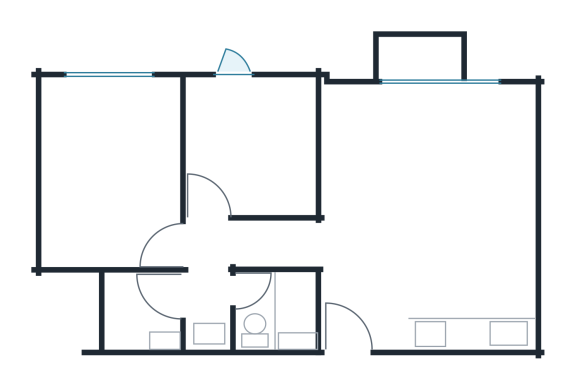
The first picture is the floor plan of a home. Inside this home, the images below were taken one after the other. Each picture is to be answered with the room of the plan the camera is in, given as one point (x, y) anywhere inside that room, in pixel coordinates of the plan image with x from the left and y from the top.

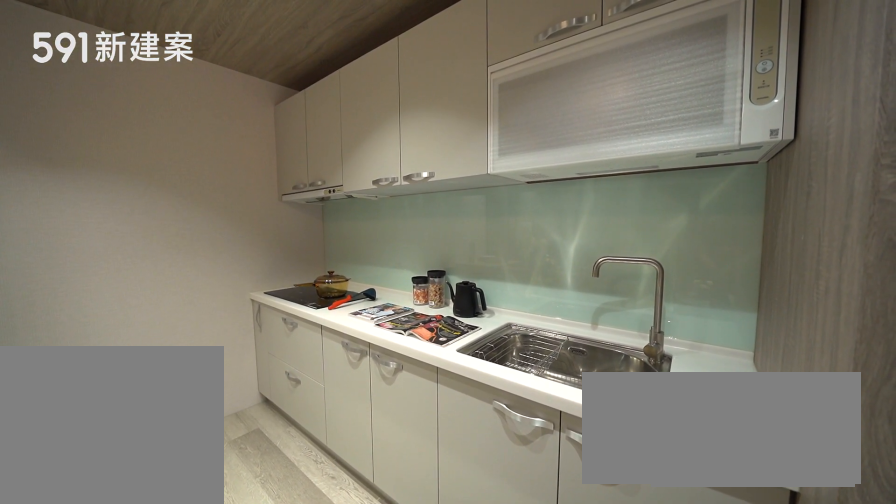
(475, 315)
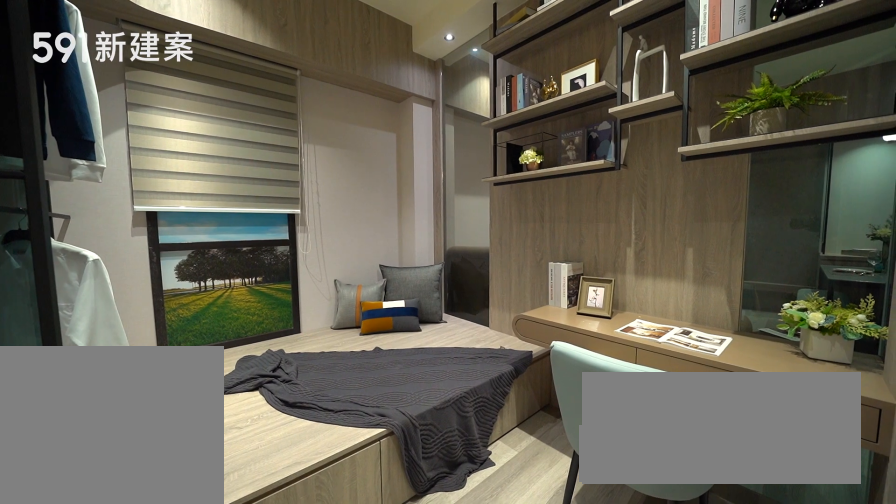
(255, 142)
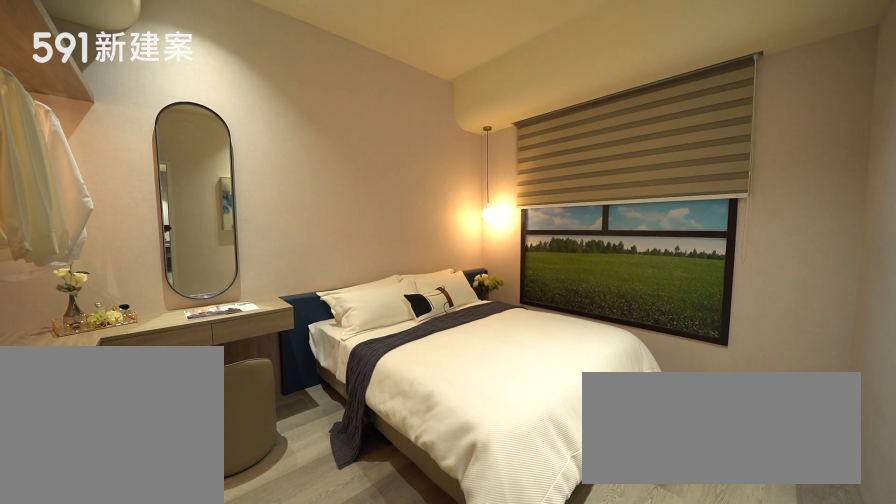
(108, 170)
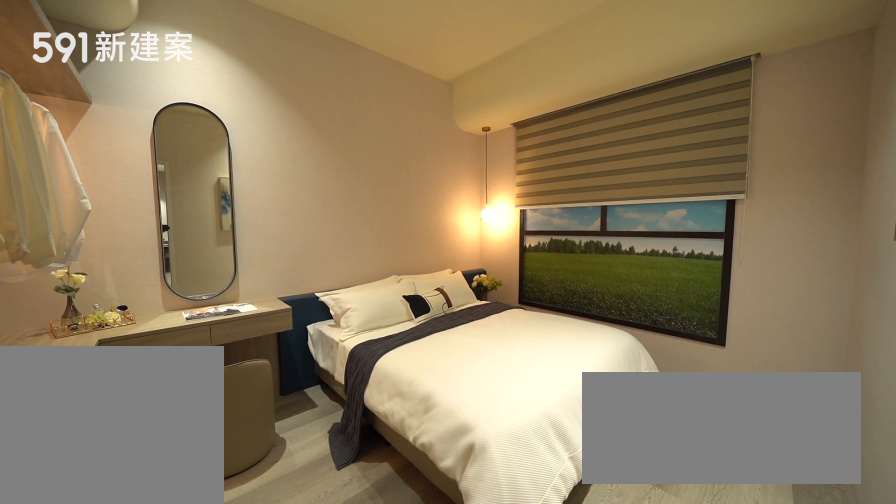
(108, 170)
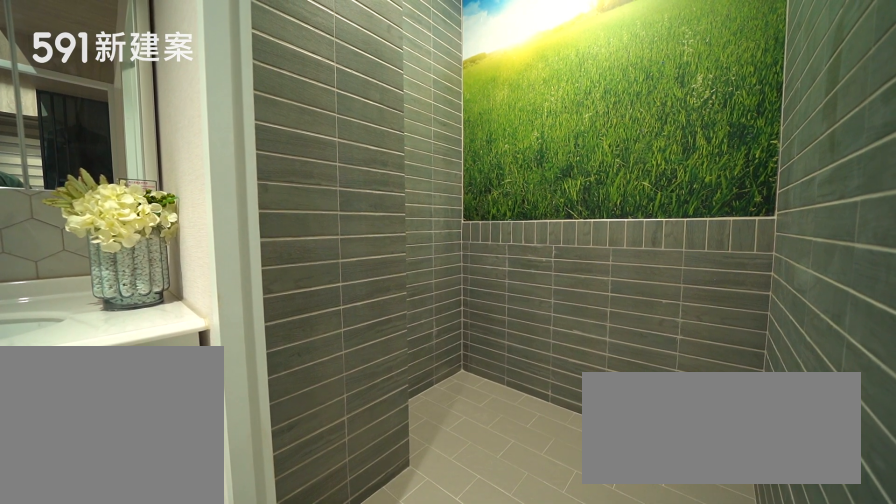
(144, 313)
